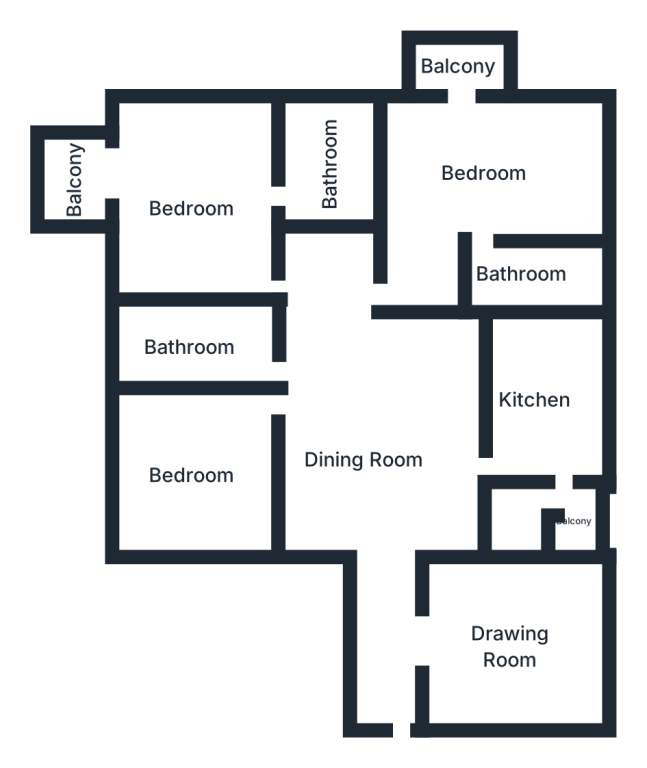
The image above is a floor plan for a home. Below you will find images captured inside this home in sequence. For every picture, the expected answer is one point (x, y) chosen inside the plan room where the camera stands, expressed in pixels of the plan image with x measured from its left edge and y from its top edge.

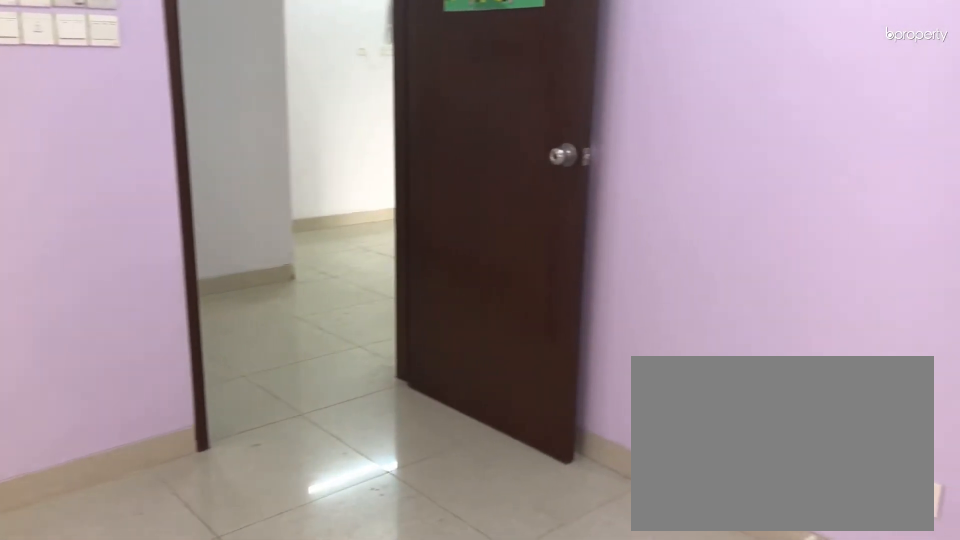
(190, 211)
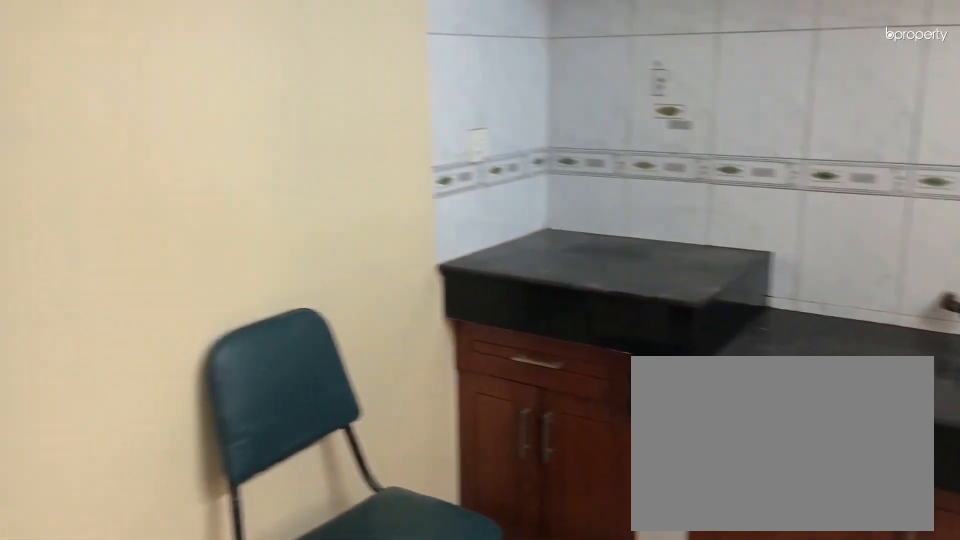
(535, 405)
